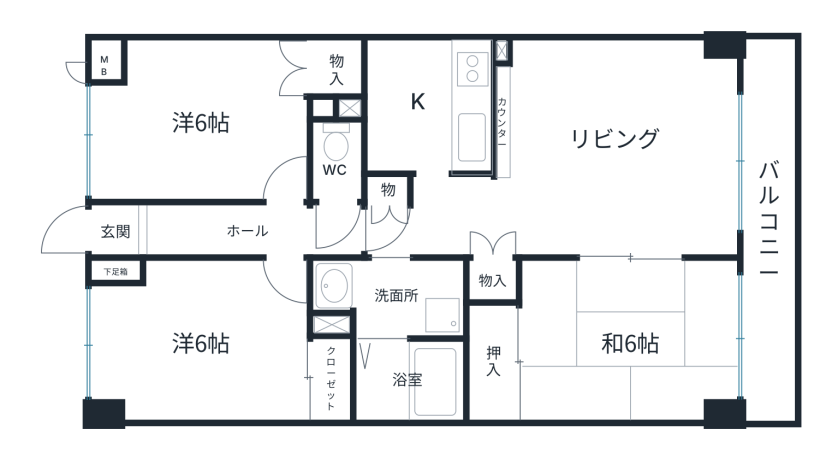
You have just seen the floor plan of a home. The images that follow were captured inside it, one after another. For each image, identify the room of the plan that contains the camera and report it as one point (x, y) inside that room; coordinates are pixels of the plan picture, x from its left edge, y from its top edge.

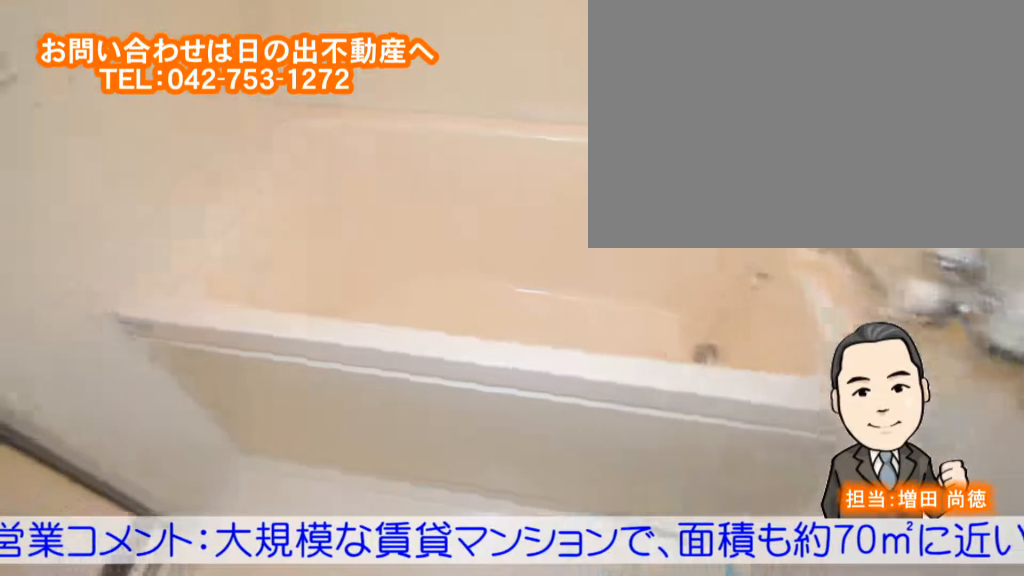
(409, 381)
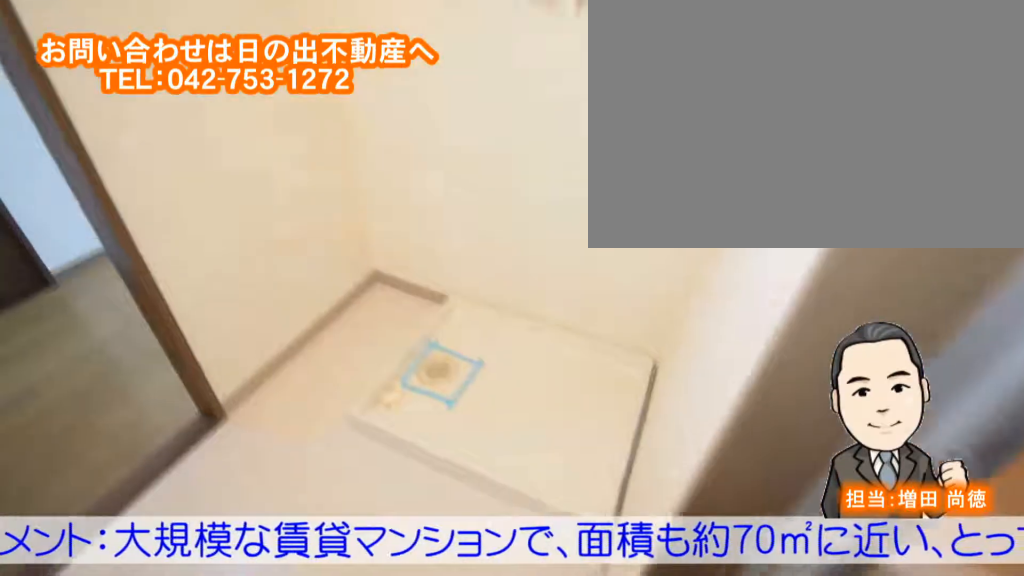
(419, 291)
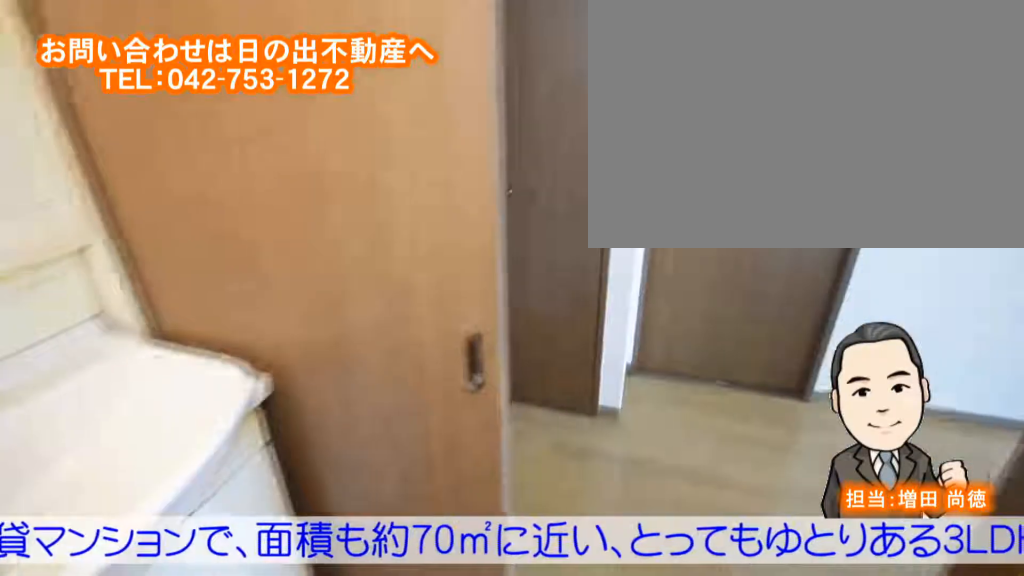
(419, 291)
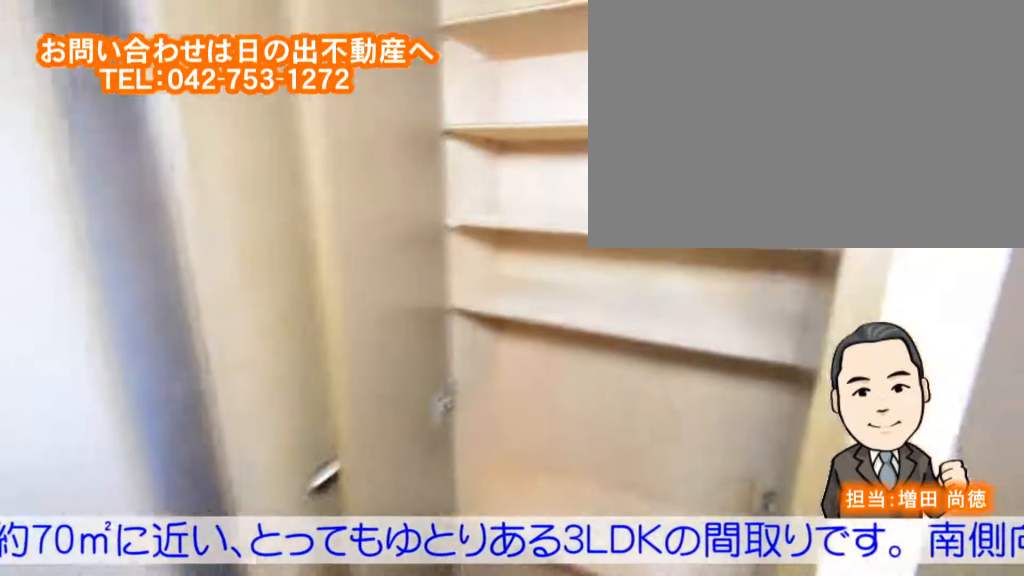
(394, 225)
